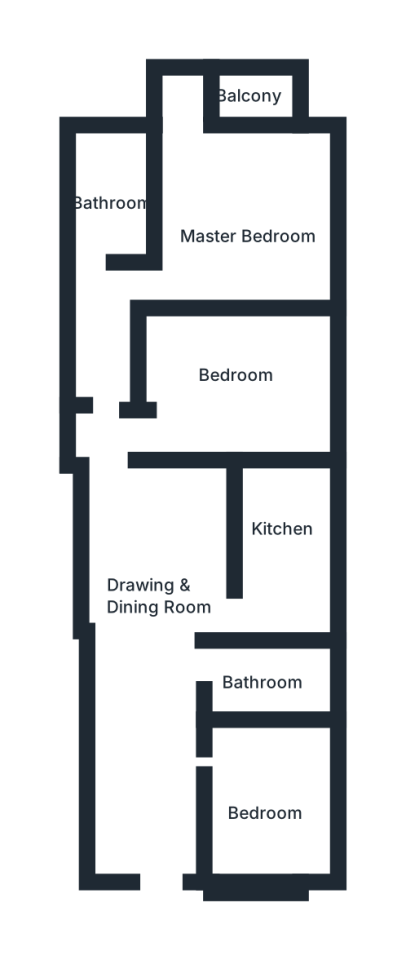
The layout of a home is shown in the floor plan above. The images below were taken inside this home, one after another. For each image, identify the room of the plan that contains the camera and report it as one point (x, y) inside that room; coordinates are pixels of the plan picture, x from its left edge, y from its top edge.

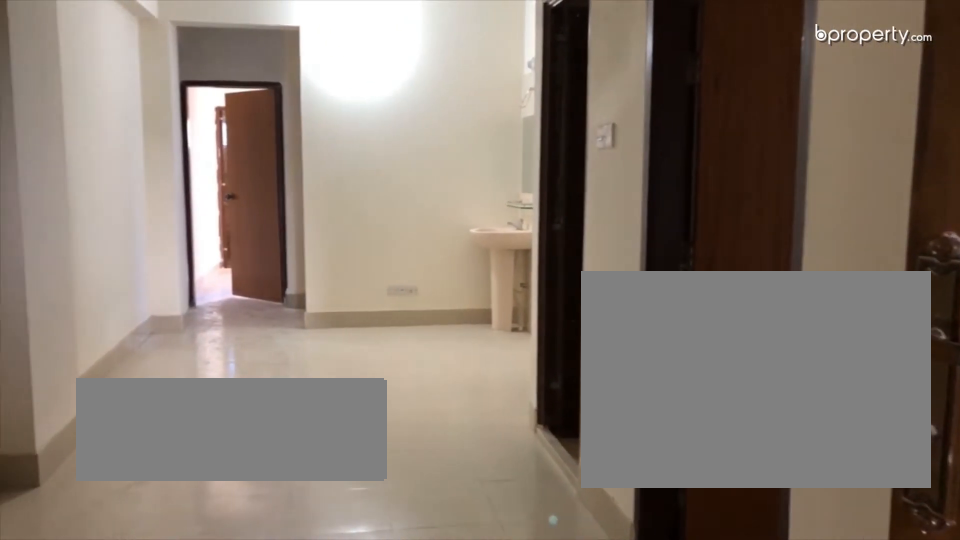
(146, 748)
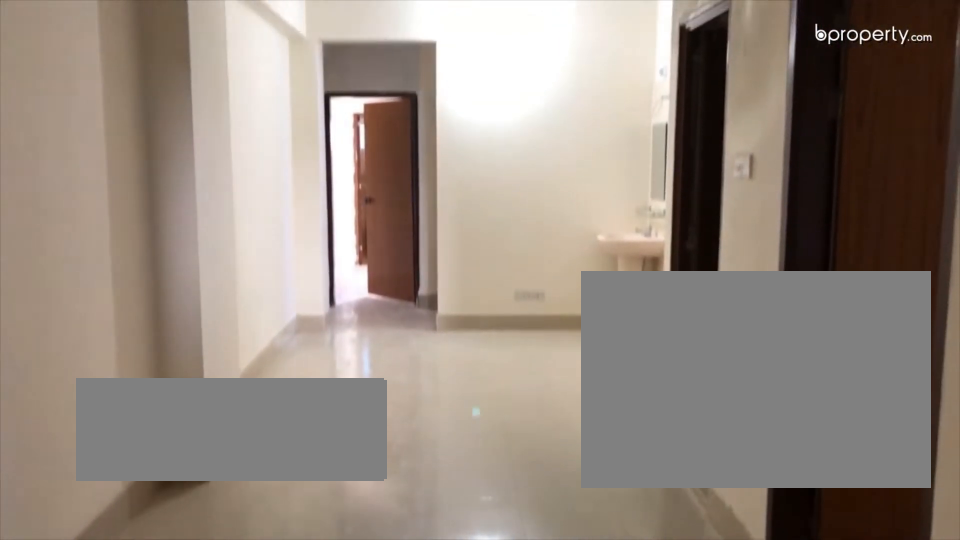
(146, 748)
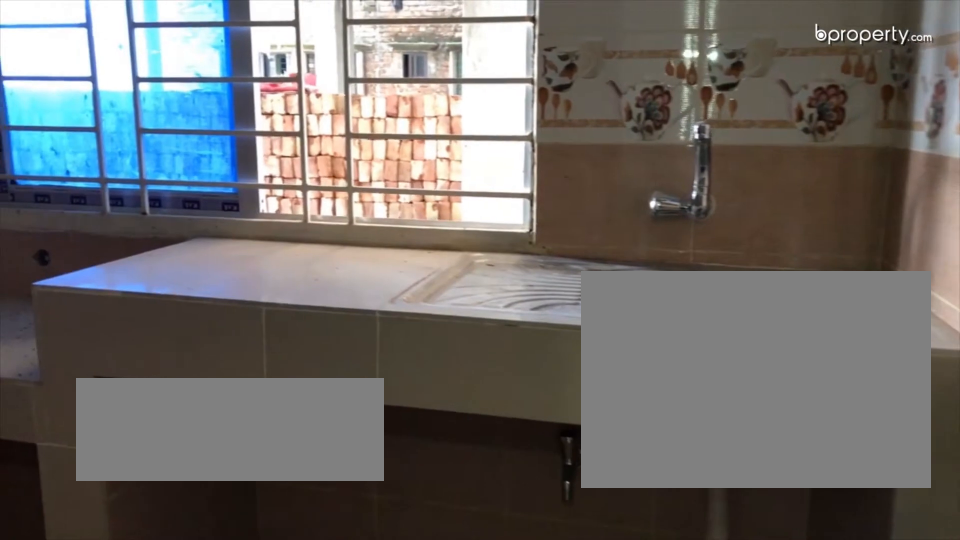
(284, 562)
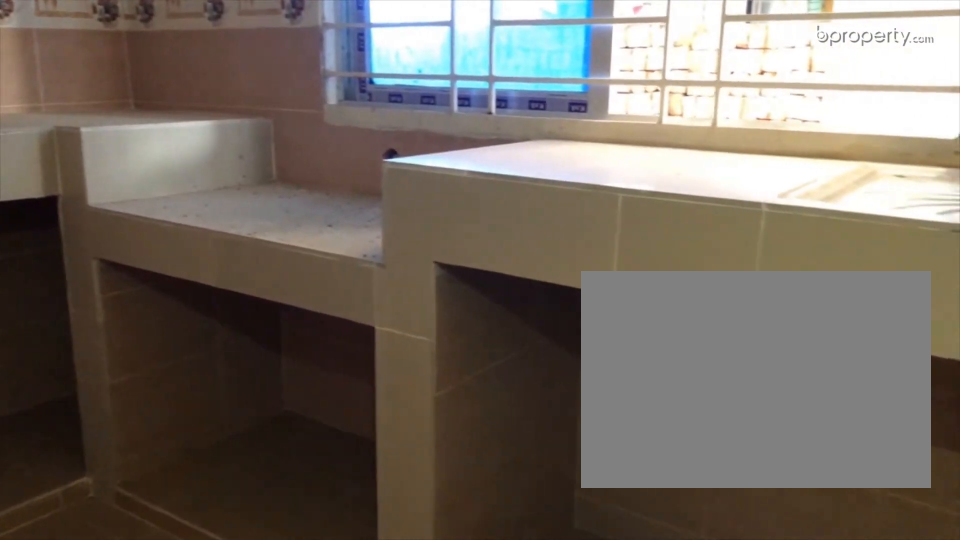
(284, 562)
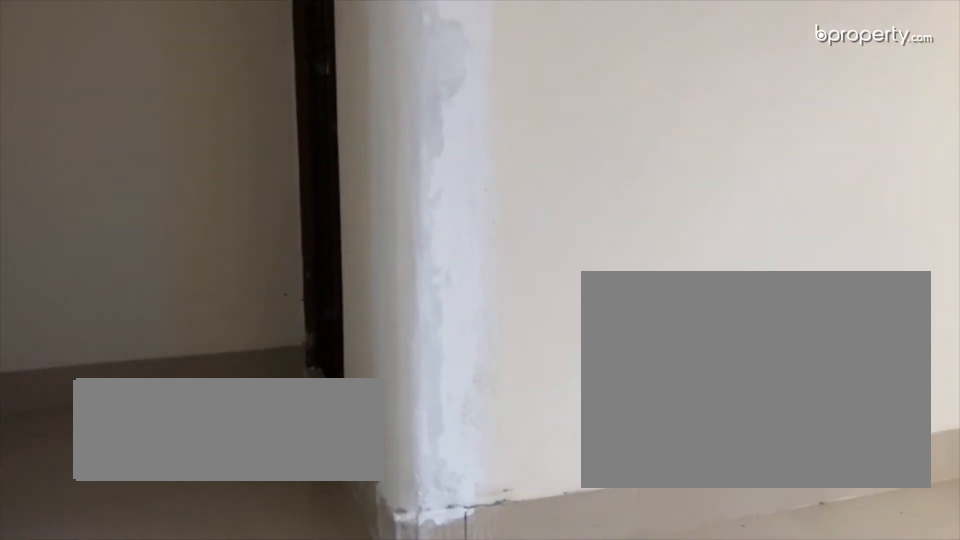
(258, 233)
